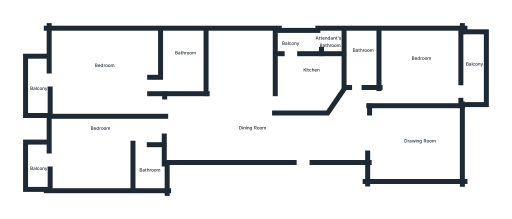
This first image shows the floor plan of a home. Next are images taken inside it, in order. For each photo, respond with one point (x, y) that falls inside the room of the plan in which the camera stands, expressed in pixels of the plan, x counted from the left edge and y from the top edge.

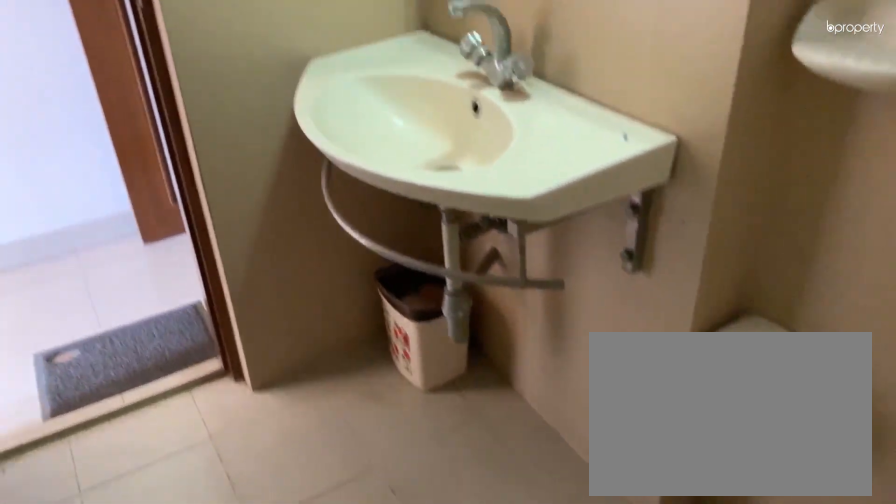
(145, 167)
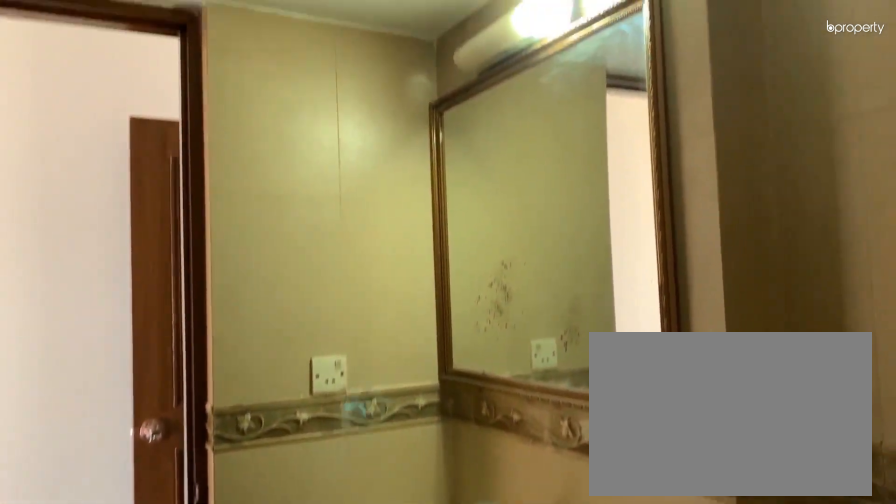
(145, 167)
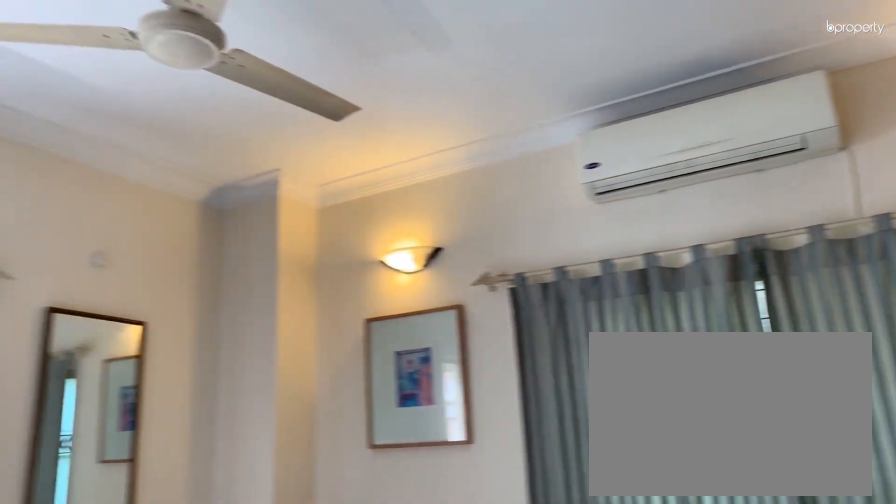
(112, 76)
